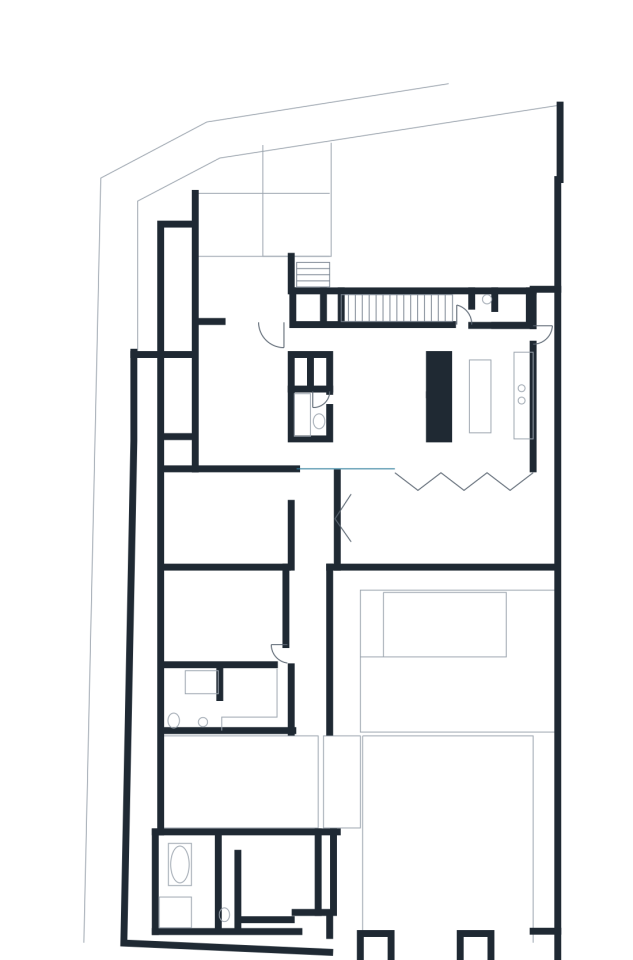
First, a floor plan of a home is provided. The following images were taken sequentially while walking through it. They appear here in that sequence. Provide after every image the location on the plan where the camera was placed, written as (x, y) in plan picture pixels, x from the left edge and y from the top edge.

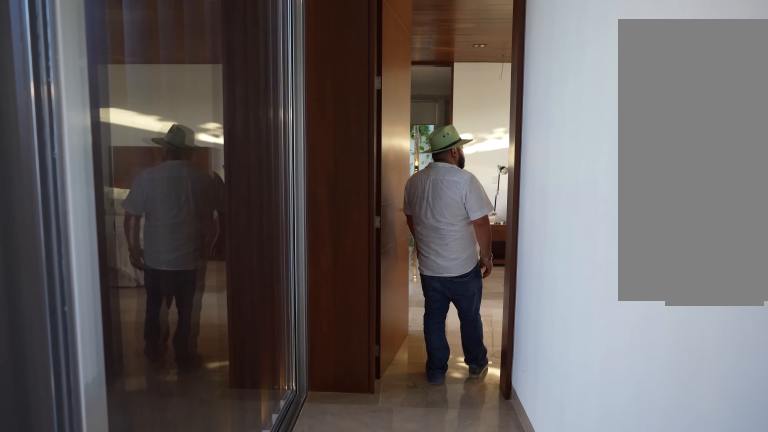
(309, 665)
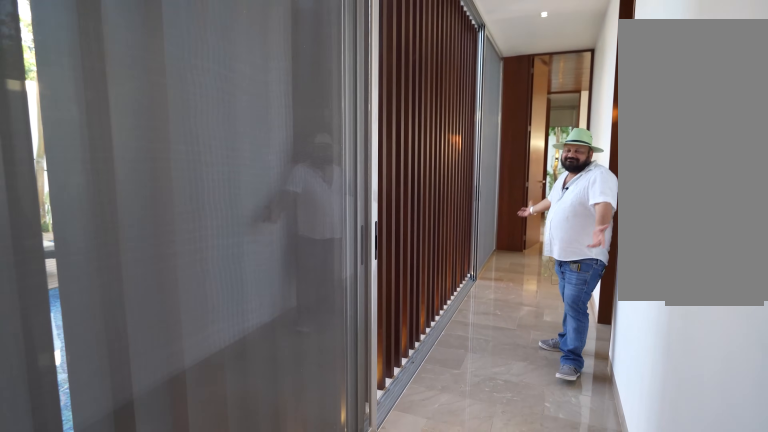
(311, 584)
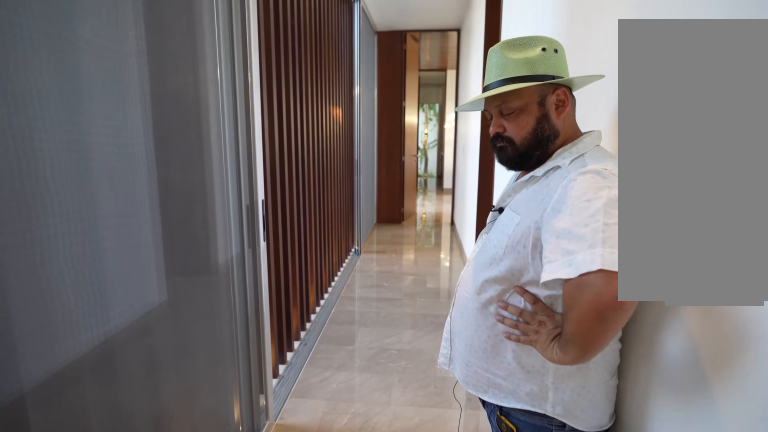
(312, 583)
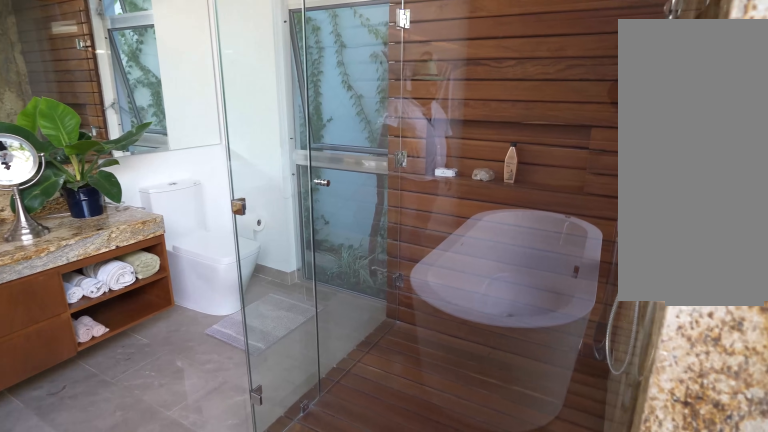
(157, 843)
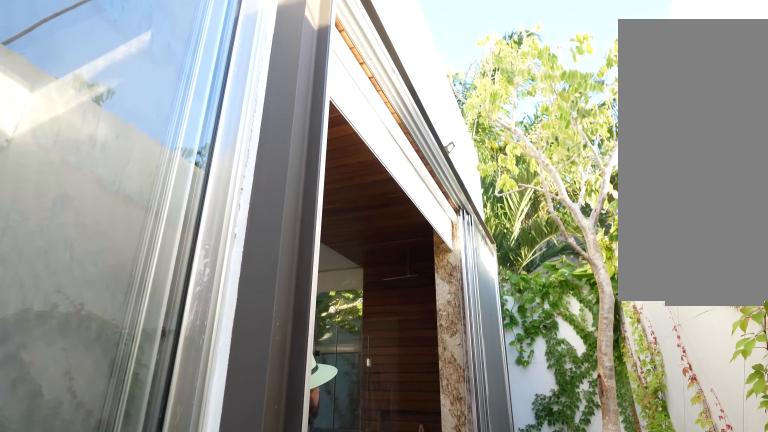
(139, 817)
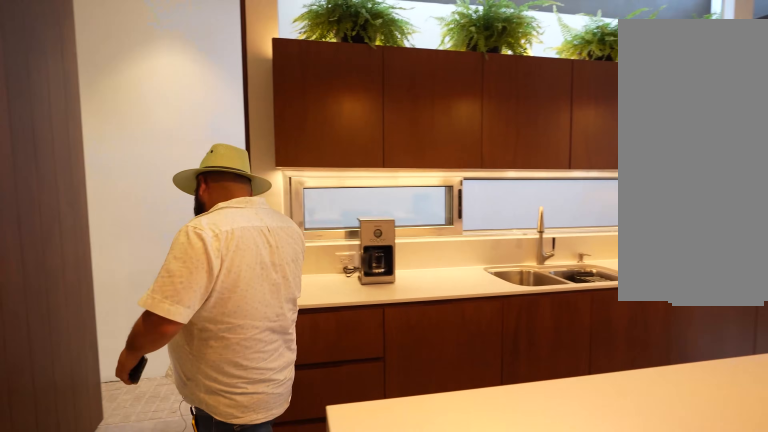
(461, 376)
